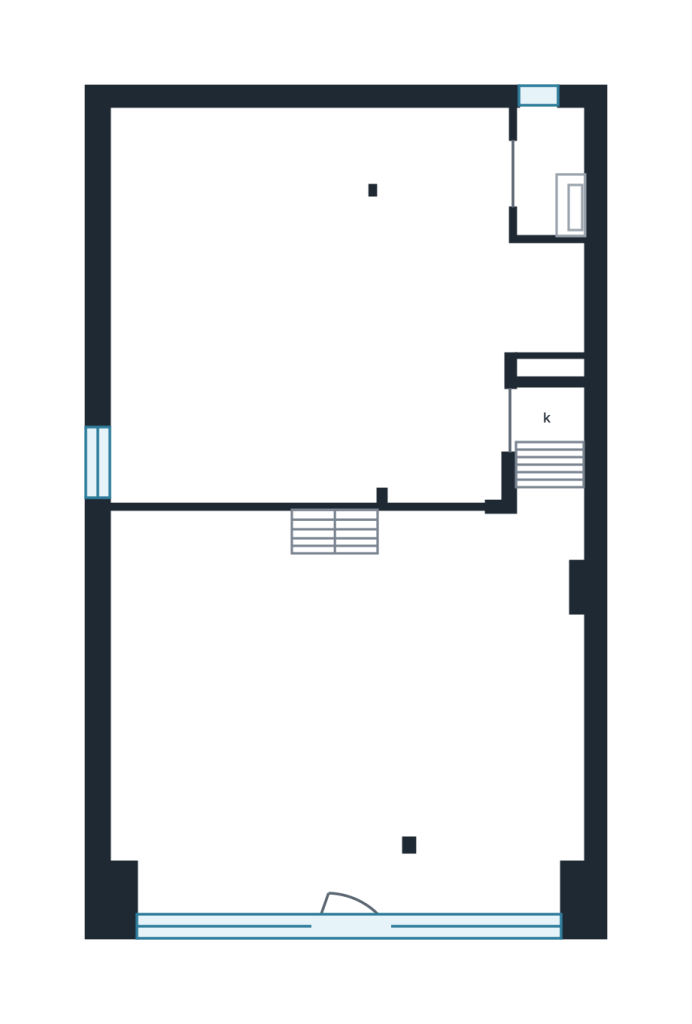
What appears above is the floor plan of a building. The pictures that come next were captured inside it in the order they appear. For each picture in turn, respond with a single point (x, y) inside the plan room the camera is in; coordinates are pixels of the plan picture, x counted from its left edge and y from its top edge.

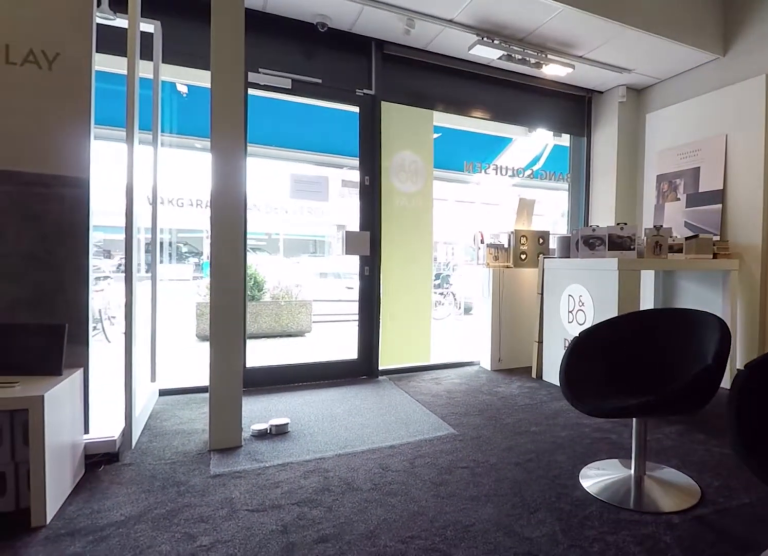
(346, 716)
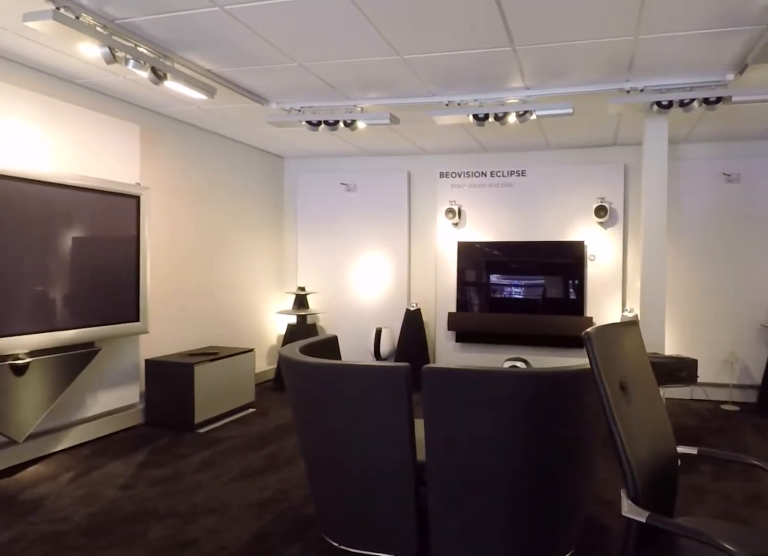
(562, 296)
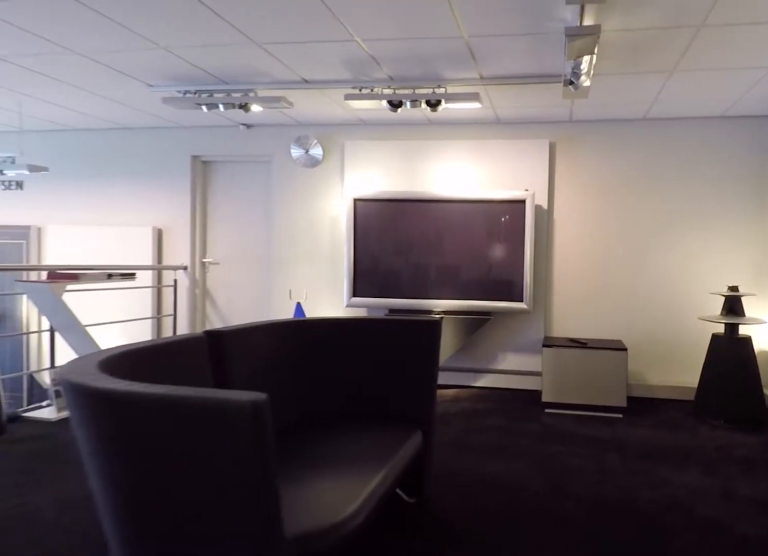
(534, 337)
